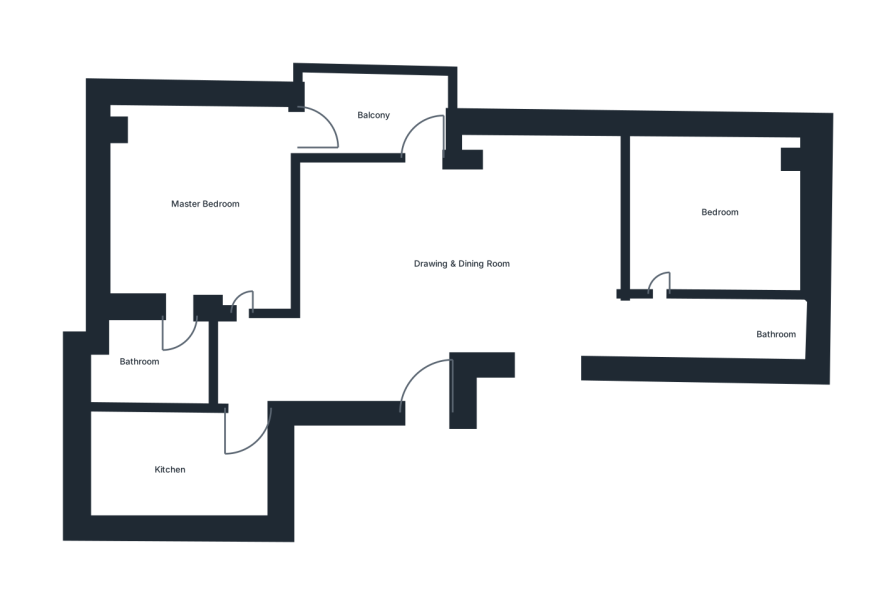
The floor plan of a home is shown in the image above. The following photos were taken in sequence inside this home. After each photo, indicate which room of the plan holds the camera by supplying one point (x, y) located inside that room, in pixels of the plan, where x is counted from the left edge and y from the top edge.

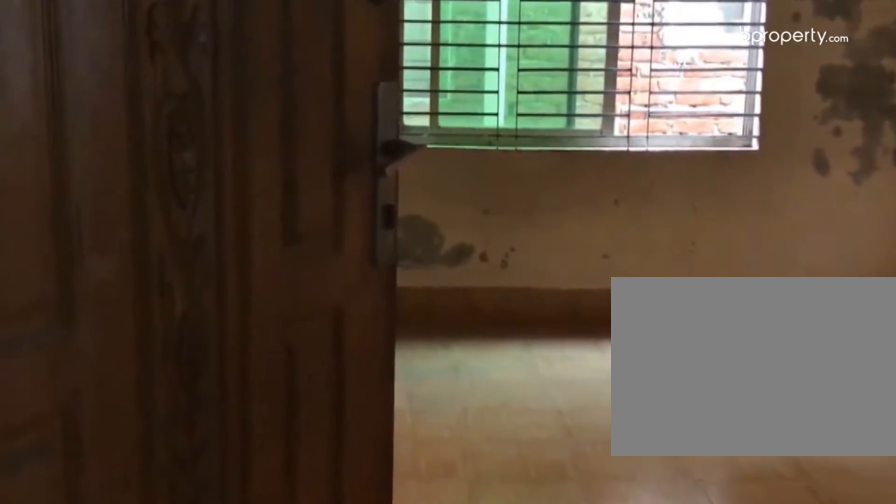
(552, 325)
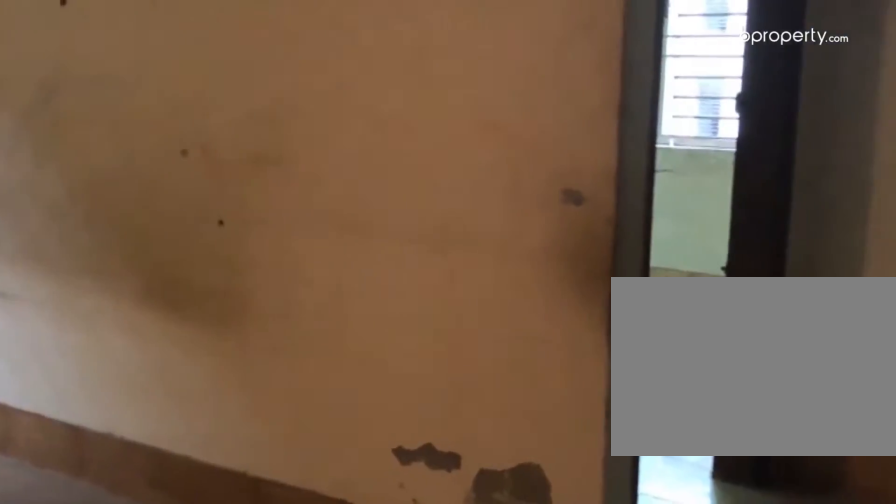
(552, 325)
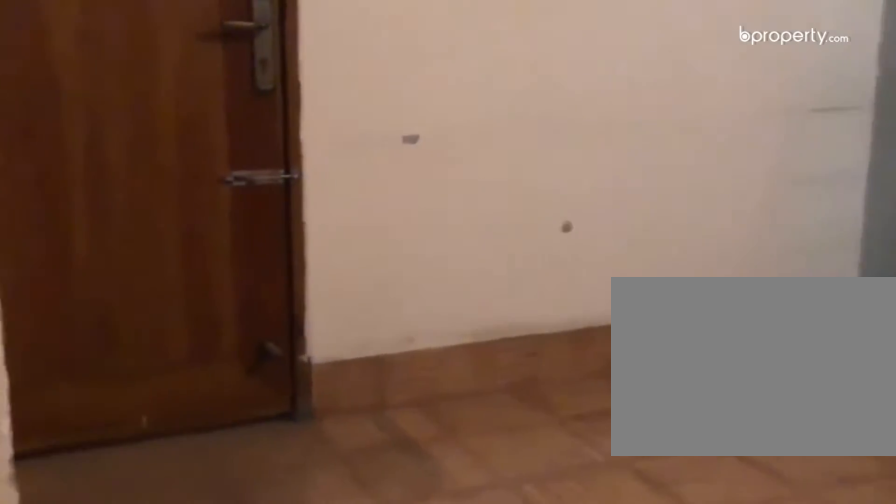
(439, 272)
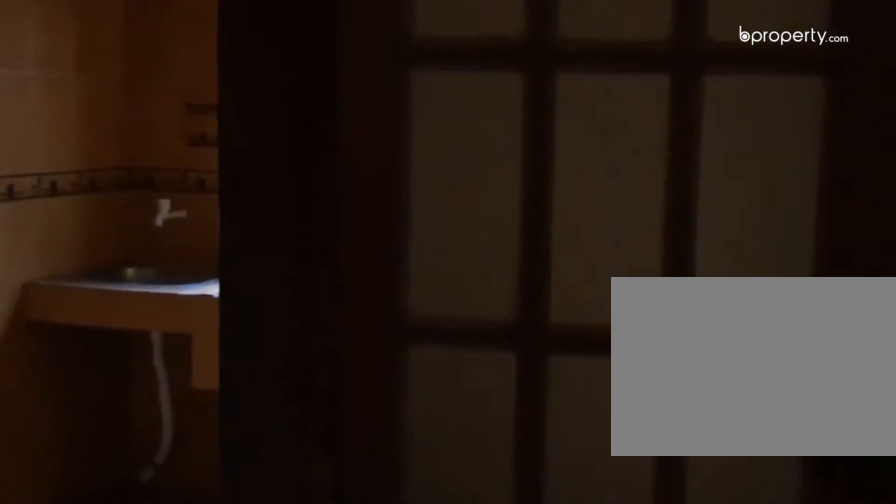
(248, 392)
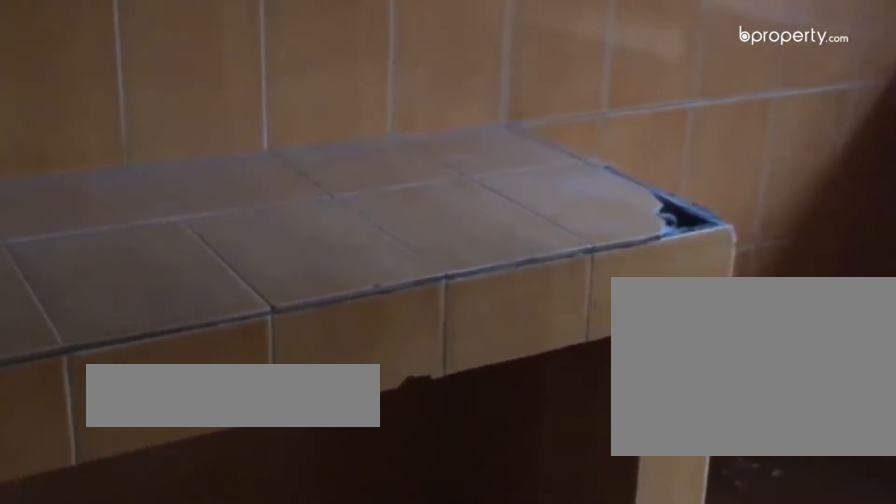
(191, 465)
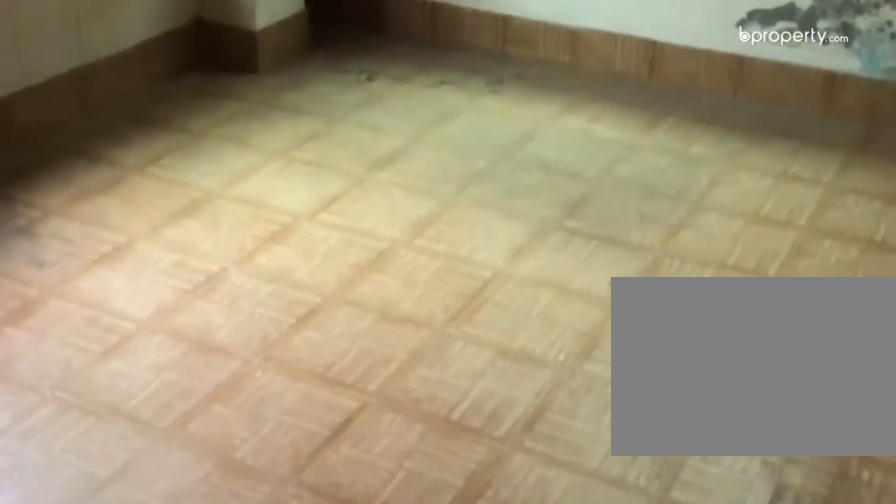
(199, 208)
